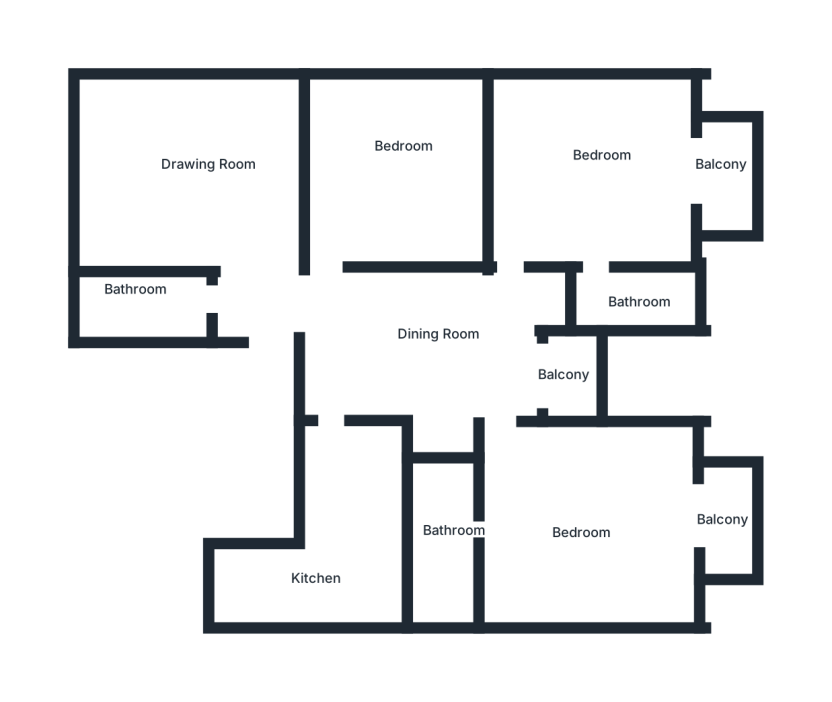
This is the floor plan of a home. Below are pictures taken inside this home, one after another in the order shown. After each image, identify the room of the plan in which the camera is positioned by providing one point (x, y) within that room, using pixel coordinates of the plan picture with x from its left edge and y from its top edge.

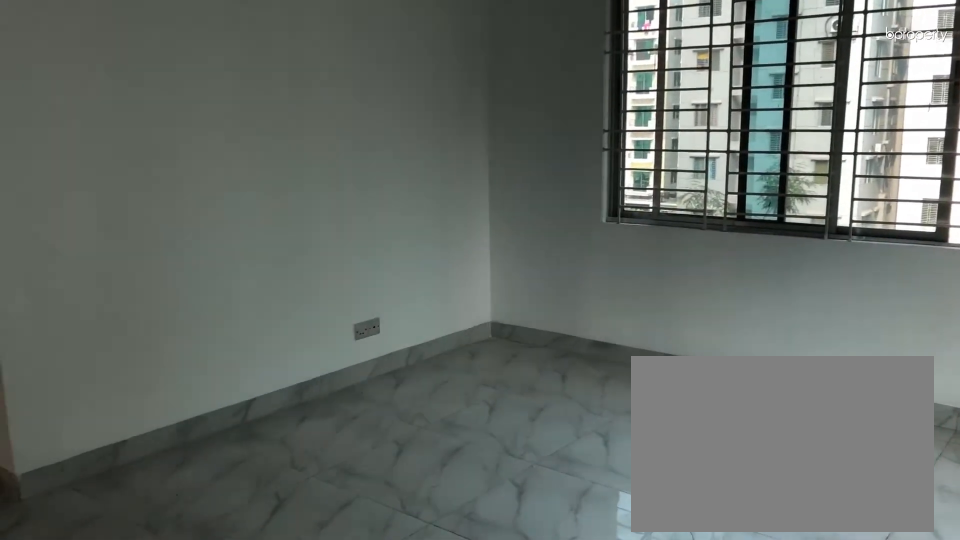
(183, 173)
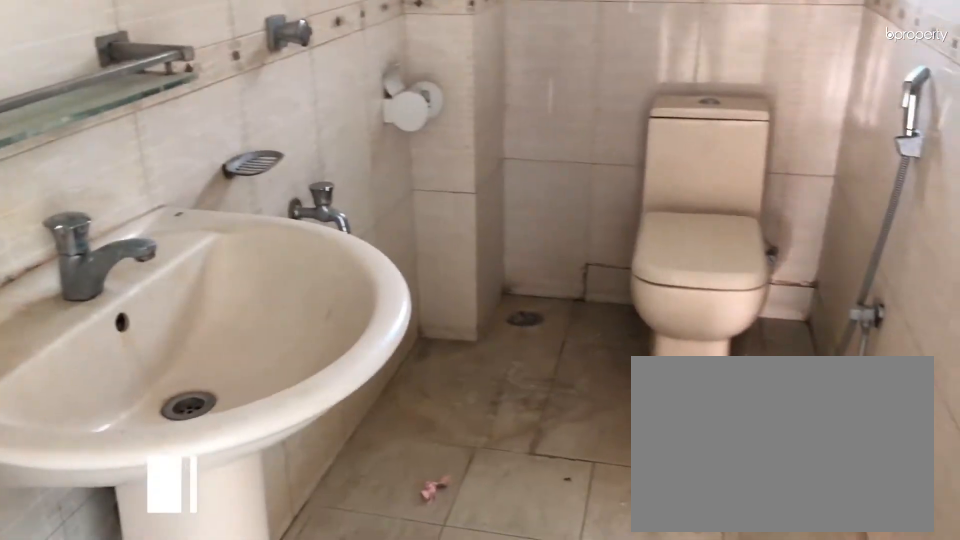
(147, 300)
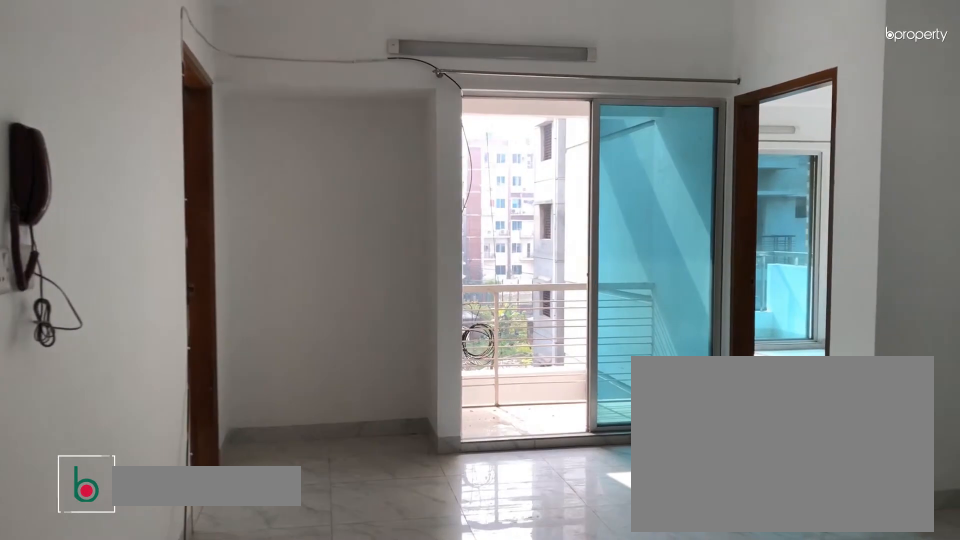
(350, 341)
